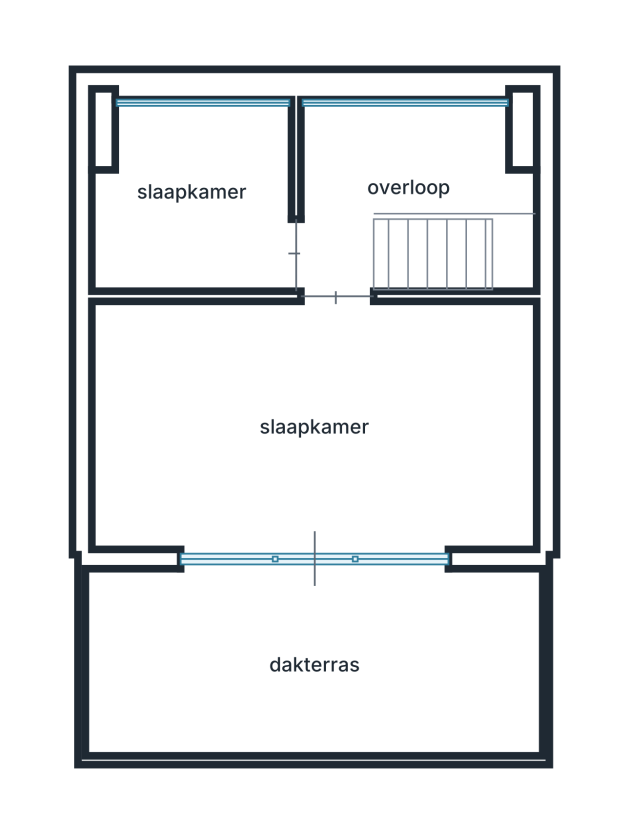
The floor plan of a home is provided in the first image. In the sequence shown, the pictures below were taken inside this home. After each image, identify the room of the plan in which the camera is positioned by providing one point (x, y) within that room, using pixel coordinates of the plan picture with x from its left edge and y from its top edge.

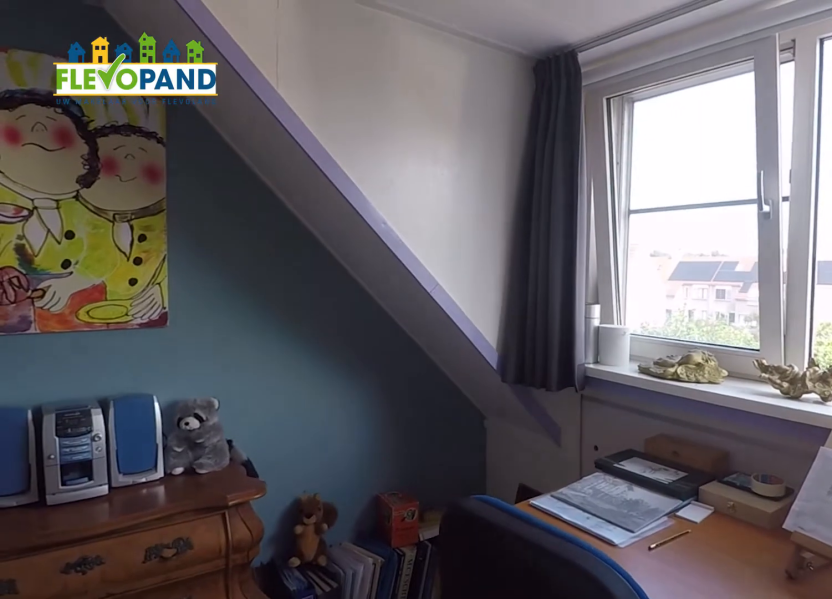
(197, 201)
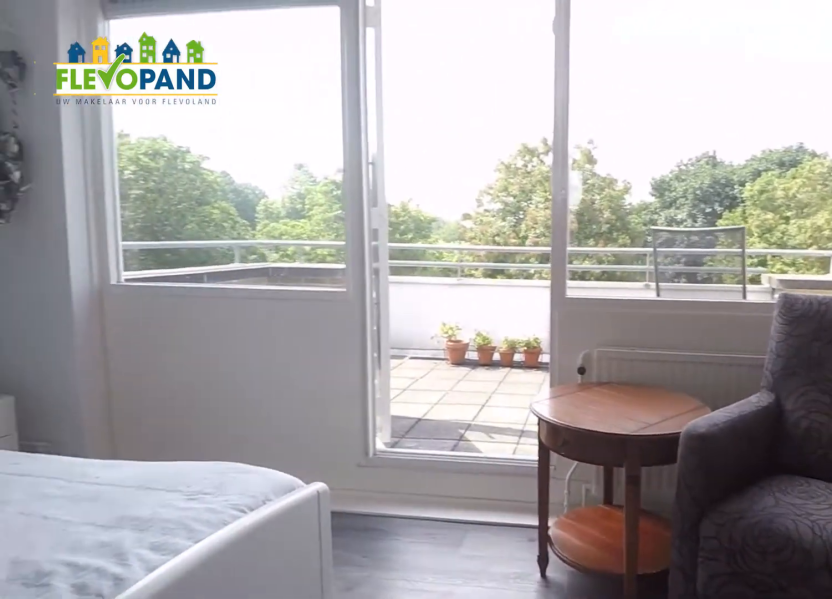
(313, 426)
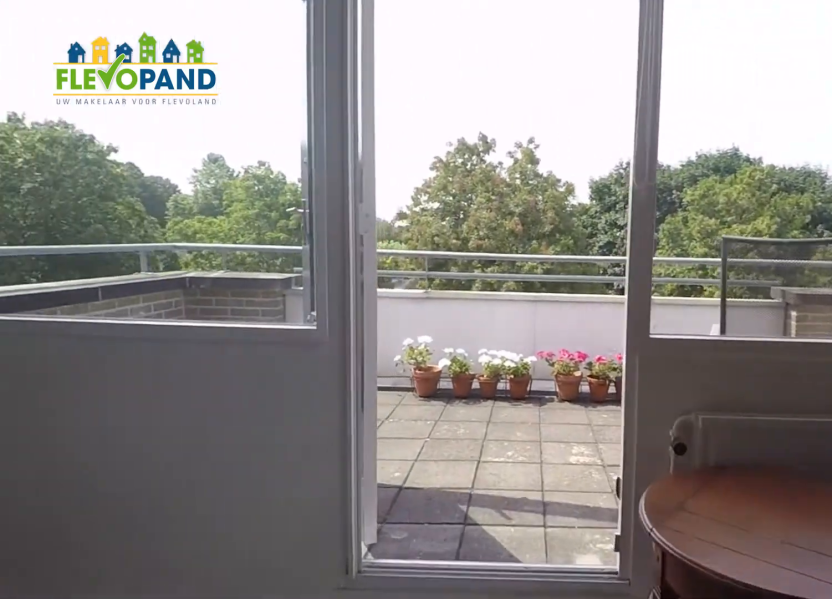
(313, 426)
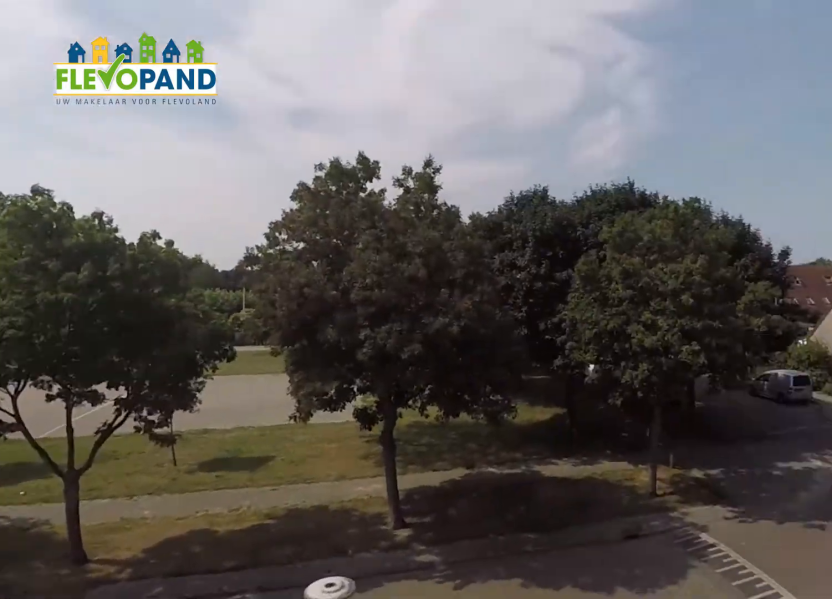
(313, 663)
